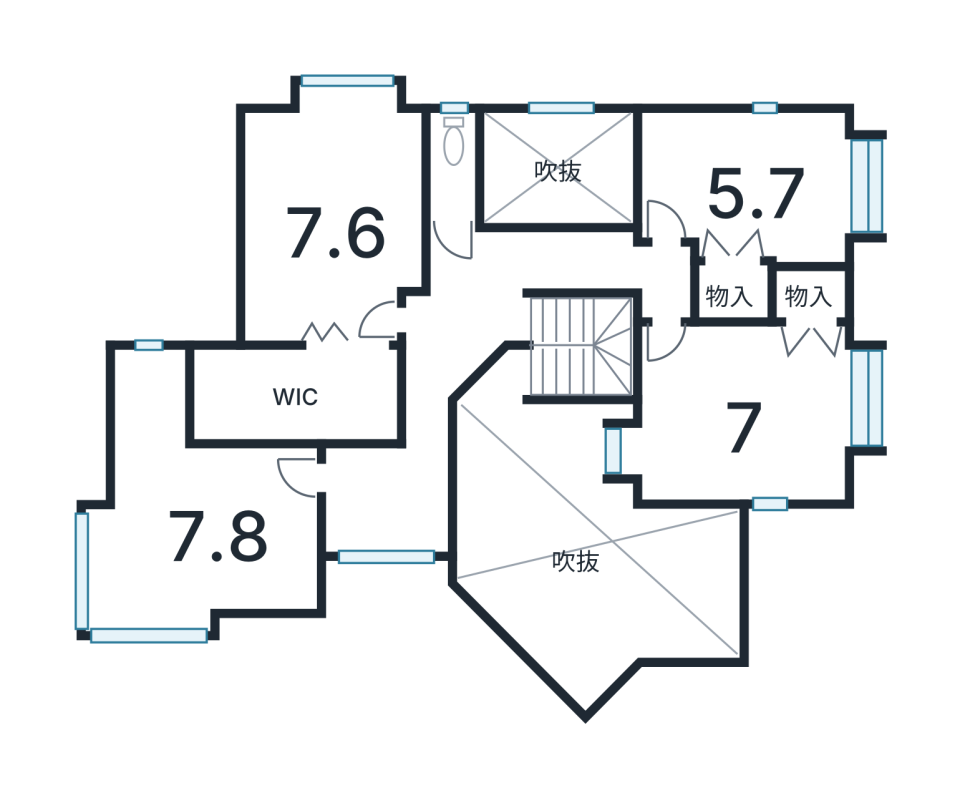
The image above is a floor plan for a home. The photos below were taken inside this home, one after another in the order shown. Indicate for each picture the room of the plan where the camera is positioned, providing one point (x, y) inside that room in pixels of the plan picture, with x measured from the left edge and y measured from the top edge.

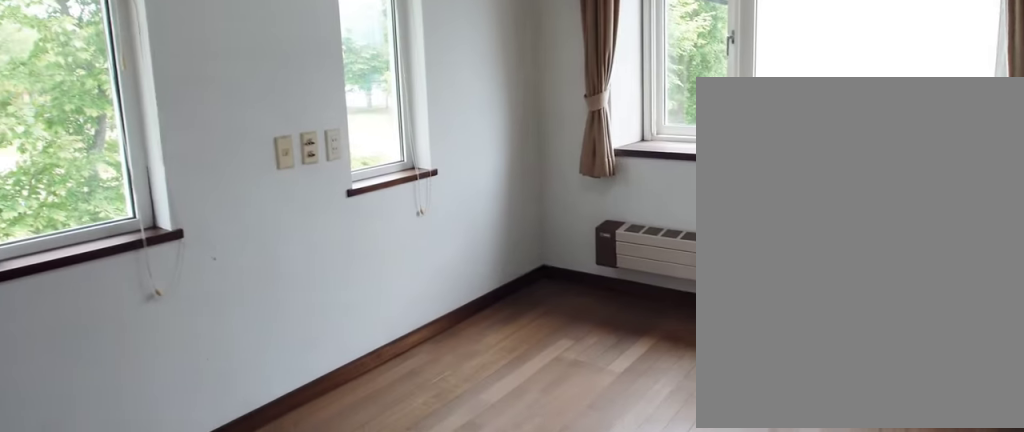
(747, 187)
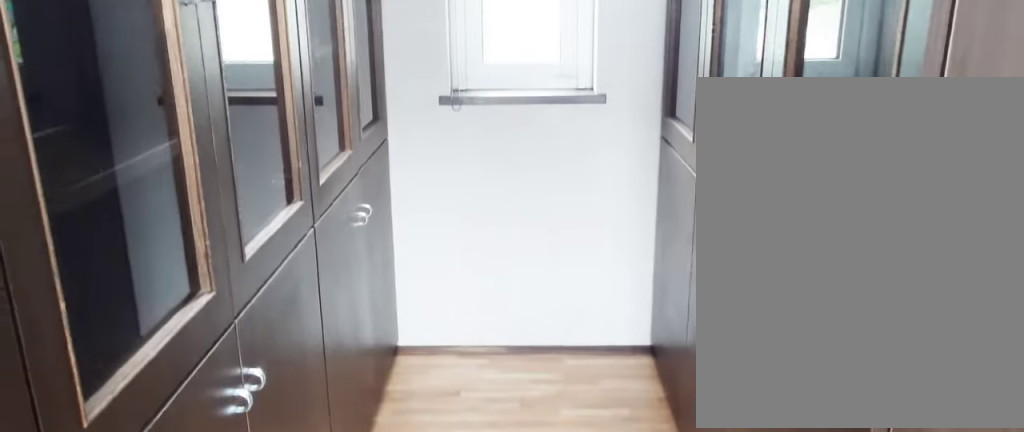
(211, 540)
